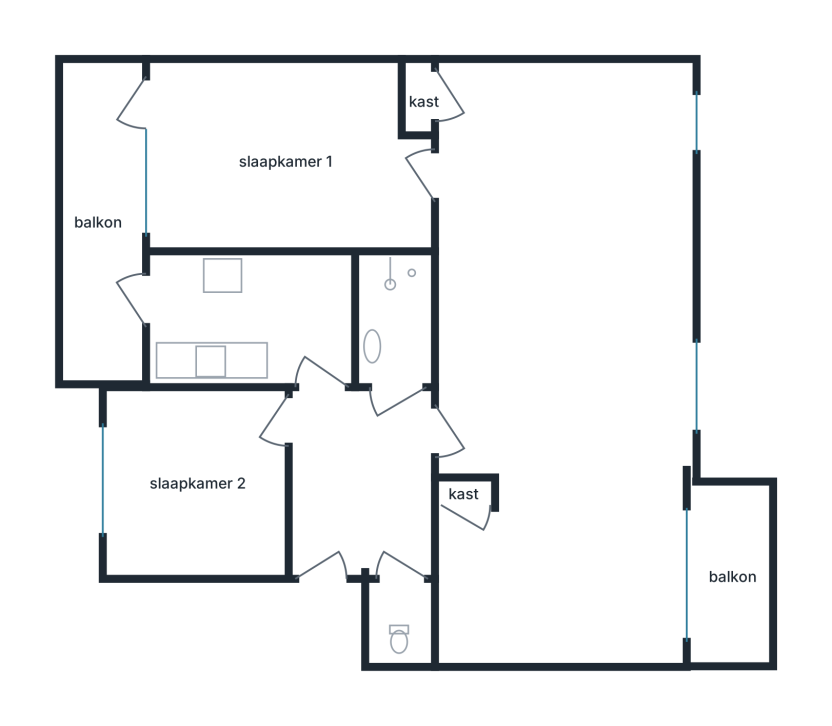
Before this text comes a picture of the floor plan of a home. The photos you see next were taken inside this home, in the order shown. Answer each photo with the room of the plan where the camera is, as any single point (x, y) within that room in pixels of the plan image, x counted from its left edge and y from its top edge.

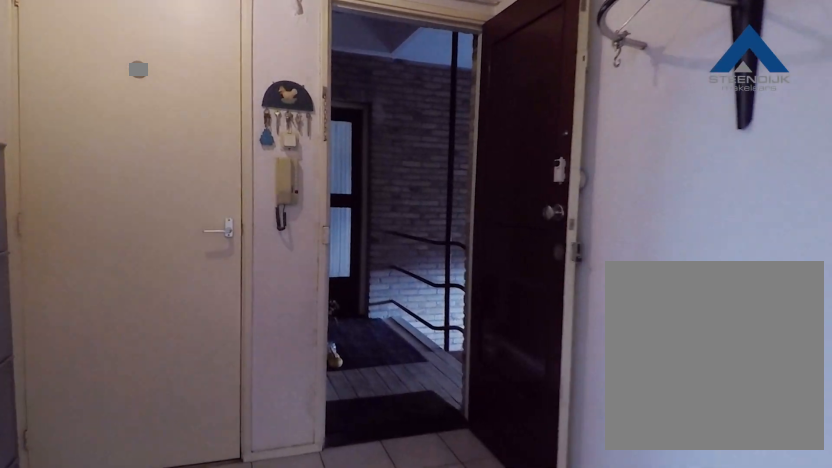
(362, 481)
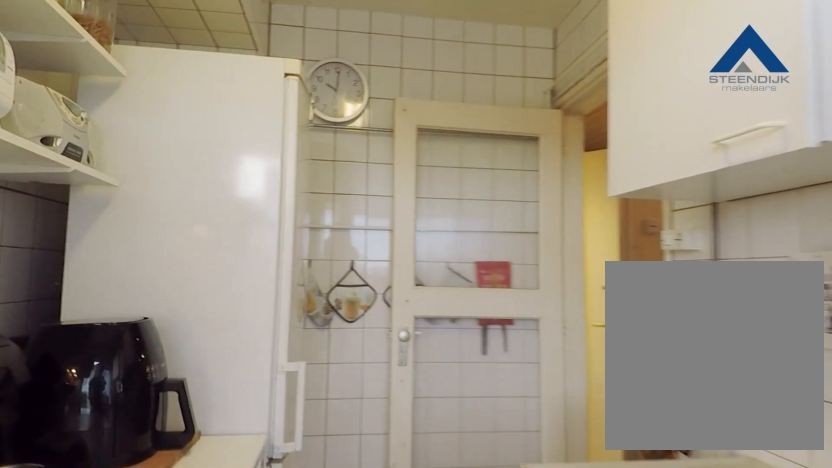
(256, 317)
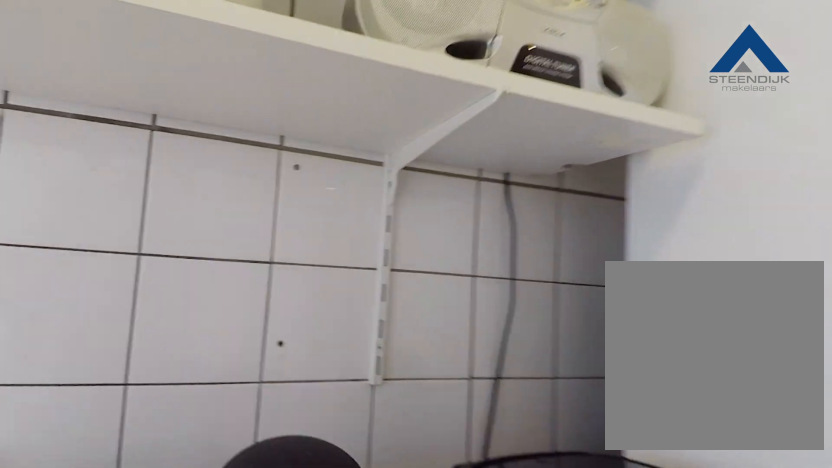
(256, 317)
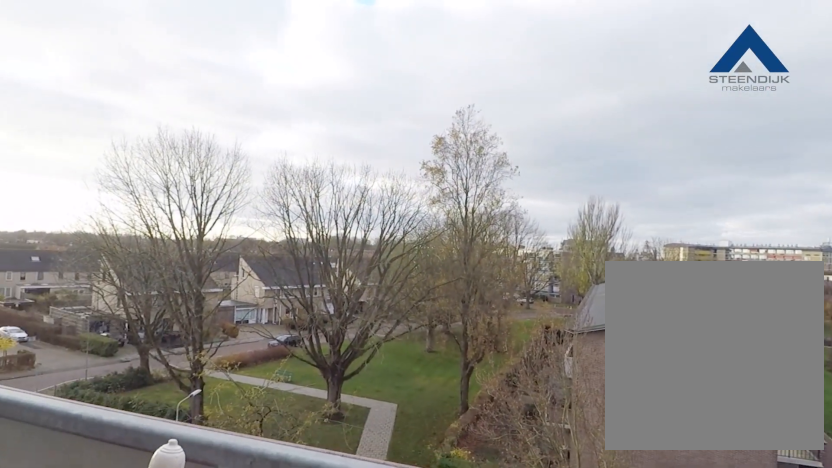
(729, 574)
